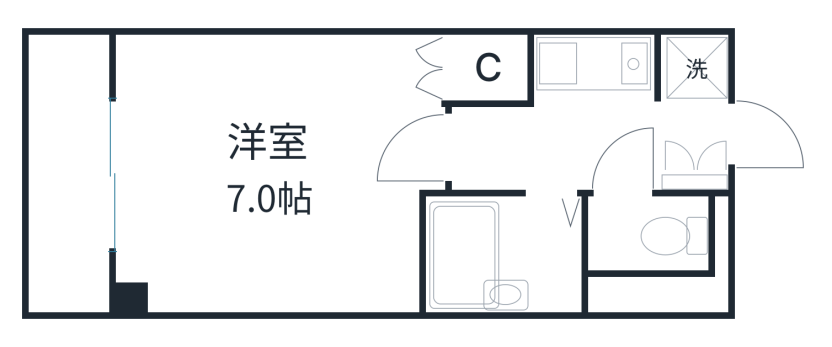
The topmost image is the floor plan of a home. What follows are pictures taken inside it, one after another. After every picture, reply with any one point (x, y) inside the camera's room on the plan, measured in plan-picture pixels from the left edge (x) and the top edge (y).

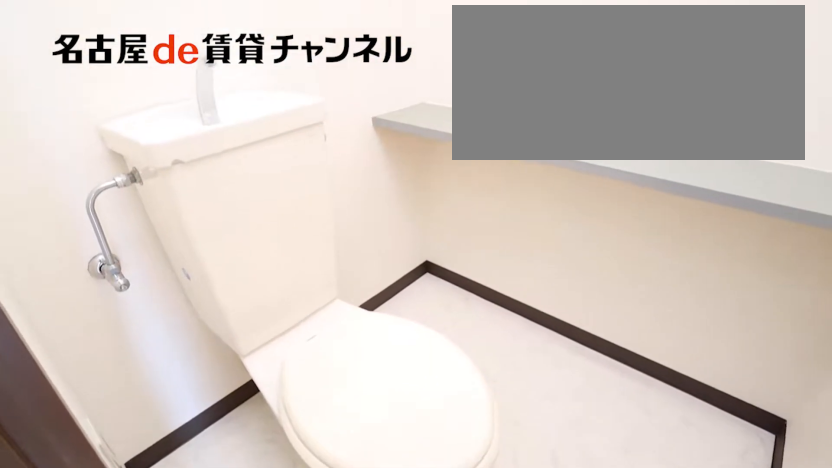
(647, 236)
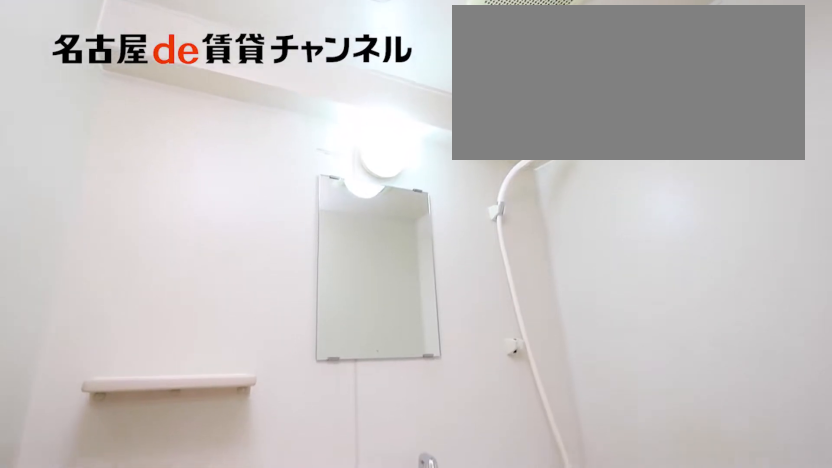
(513, 255)
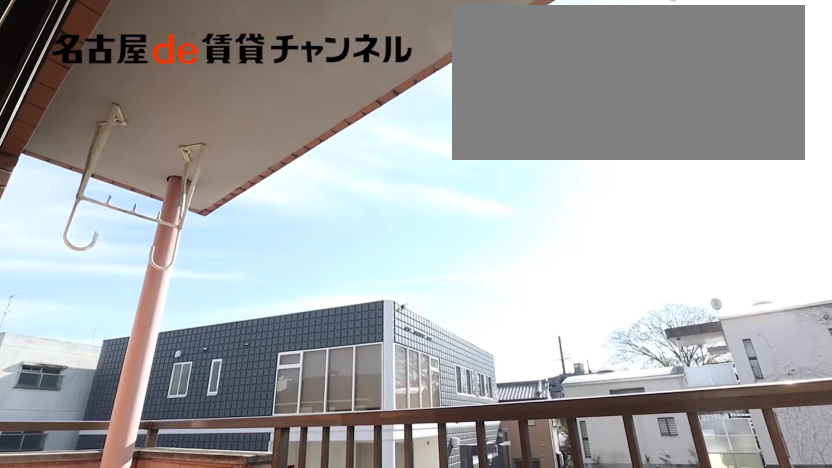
(68, 174)
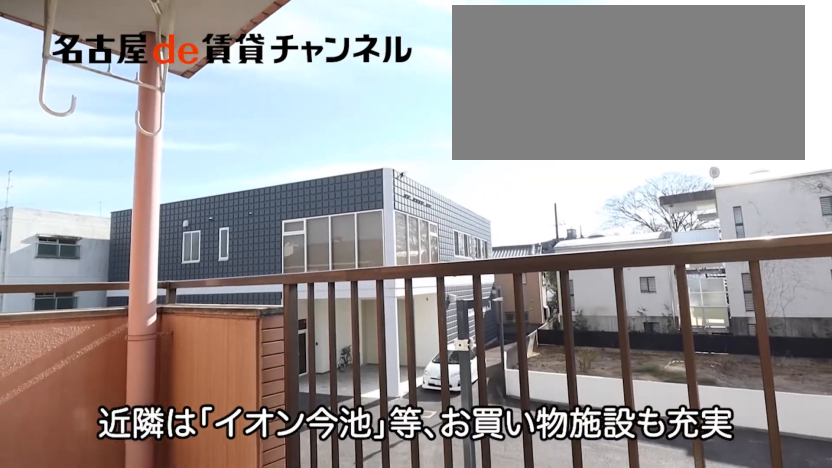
(68, 174)
